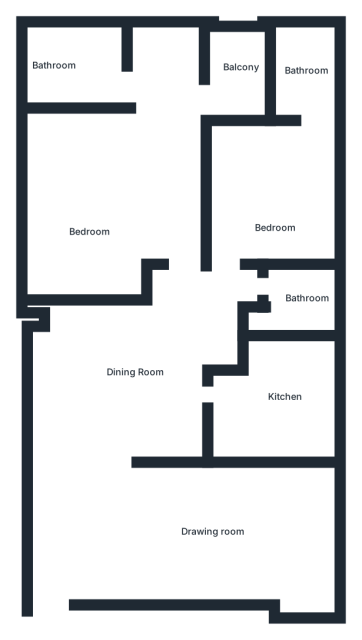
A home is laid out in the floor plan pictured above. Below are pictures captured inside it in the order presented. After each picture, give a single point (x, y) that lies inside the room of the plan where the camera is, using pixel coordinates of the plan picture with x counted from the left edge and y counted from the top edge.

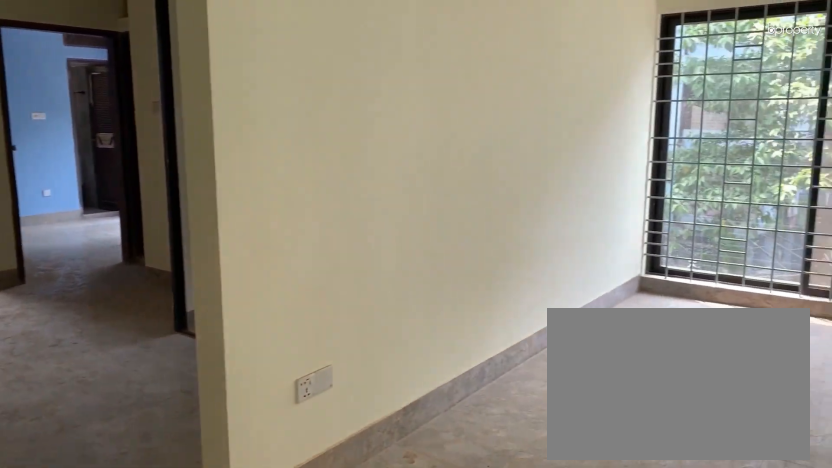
(190, 530)
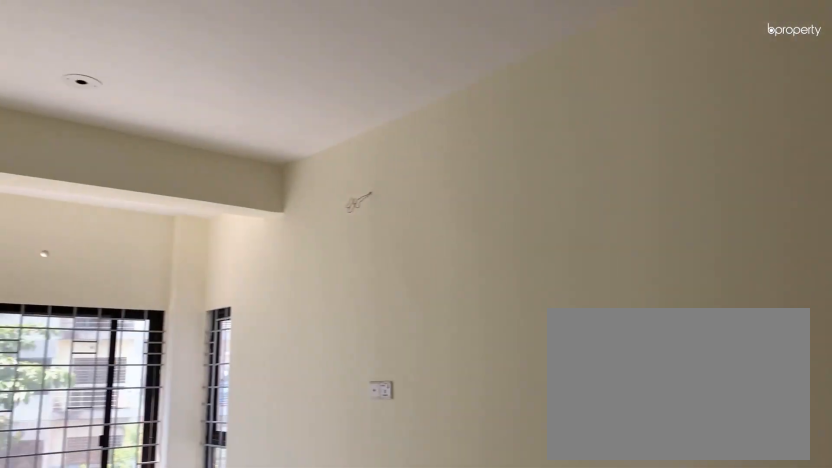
(190, 530)
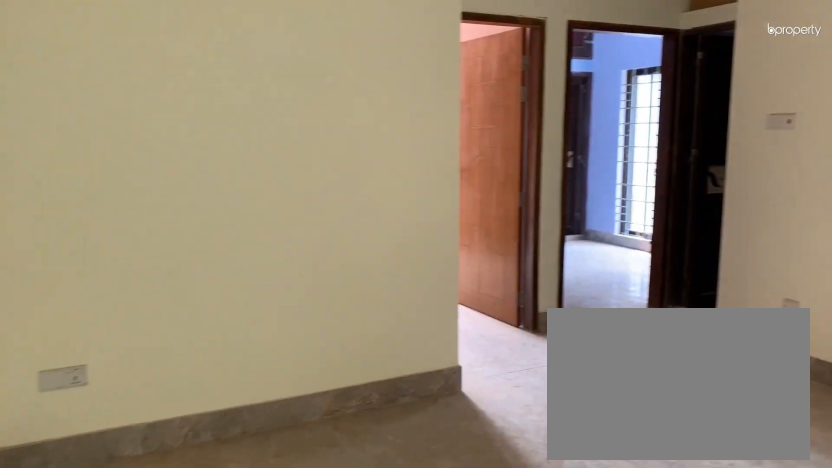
(142, 386)
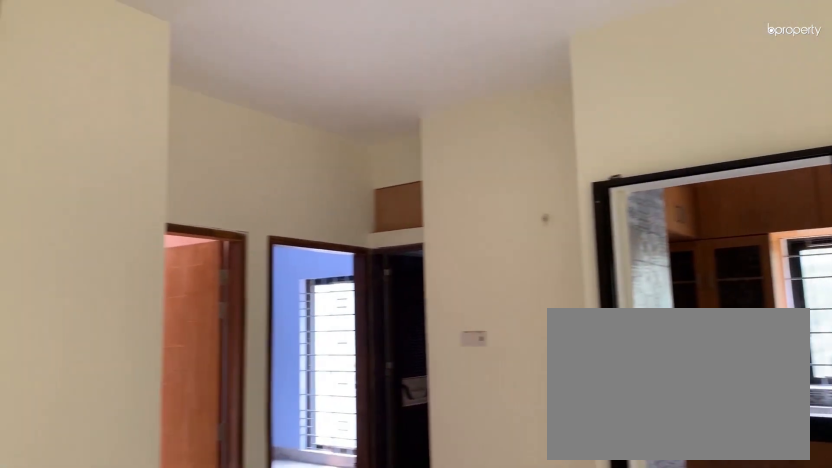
(142, 386)
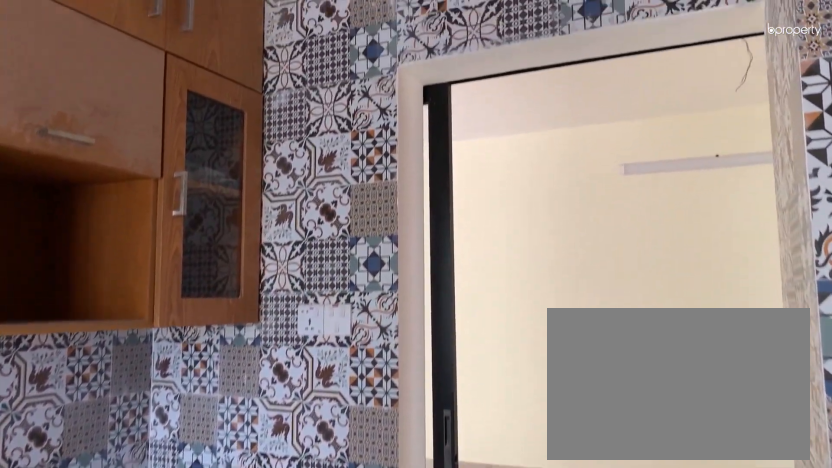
(284, 402)
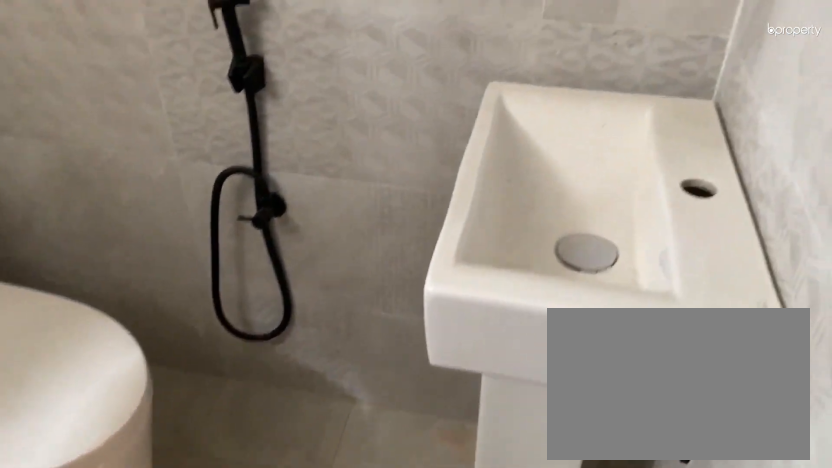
(295, 320)
